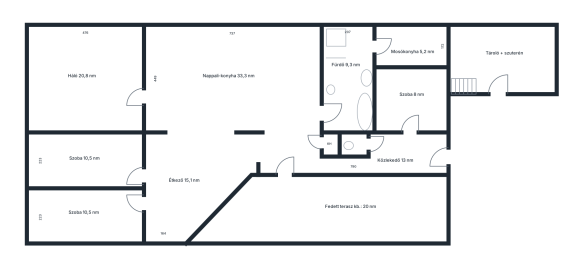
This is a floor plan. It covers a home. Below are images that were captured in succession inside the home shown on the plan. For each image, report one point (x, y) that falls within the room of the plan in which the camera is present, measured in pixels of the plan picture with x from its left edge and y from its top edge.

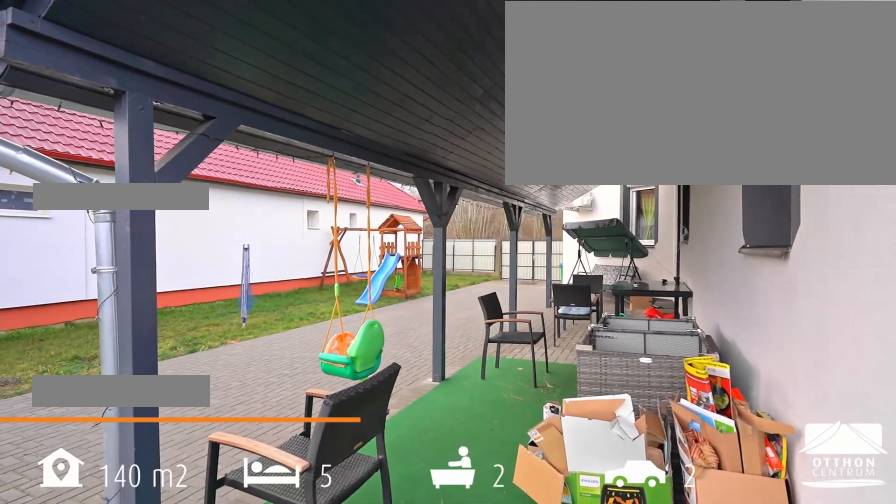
(347, 208)
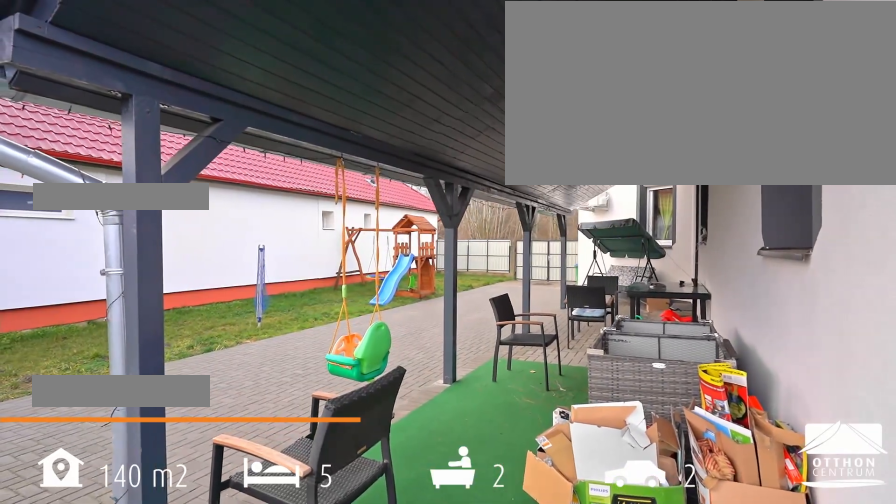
(347, 208)
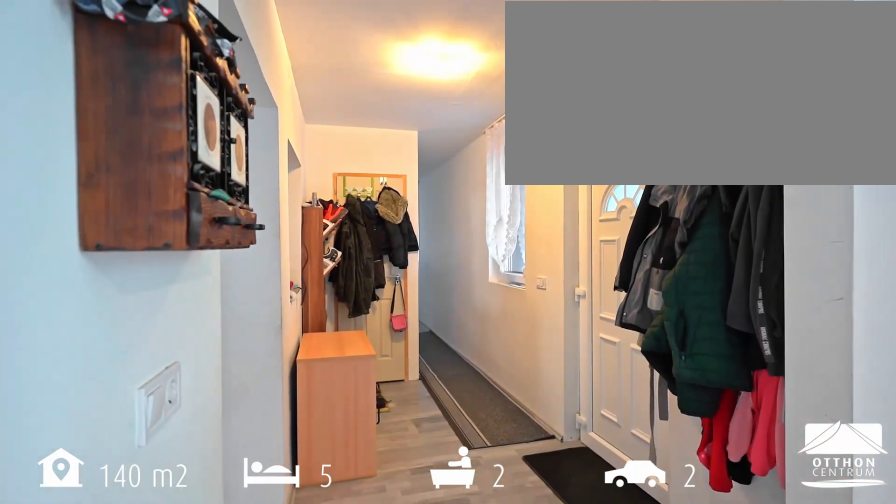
(351, 165)
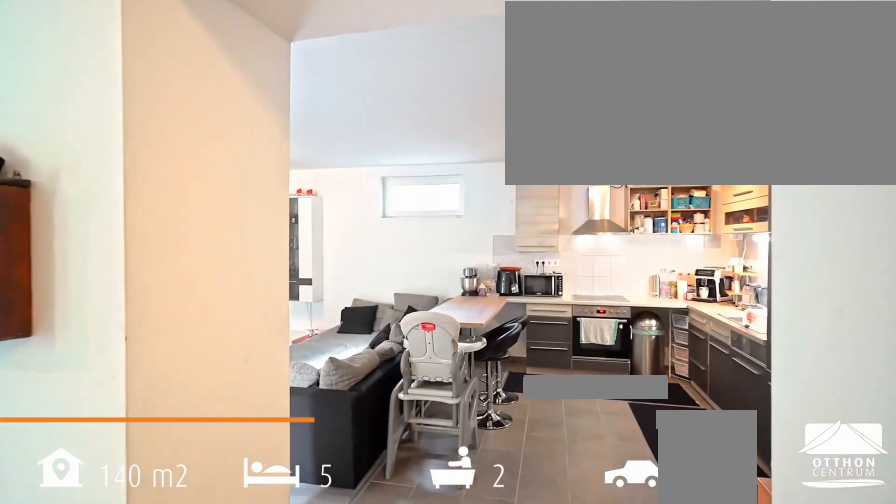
(233, 79)
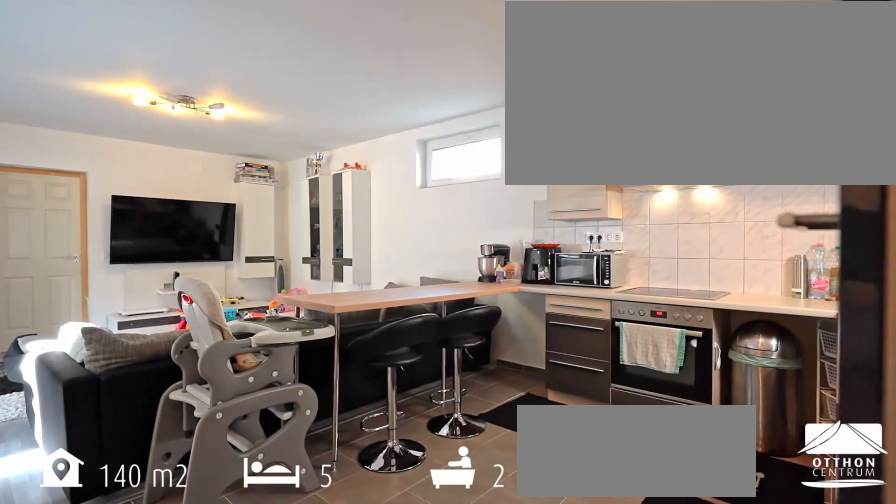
(233, 79)
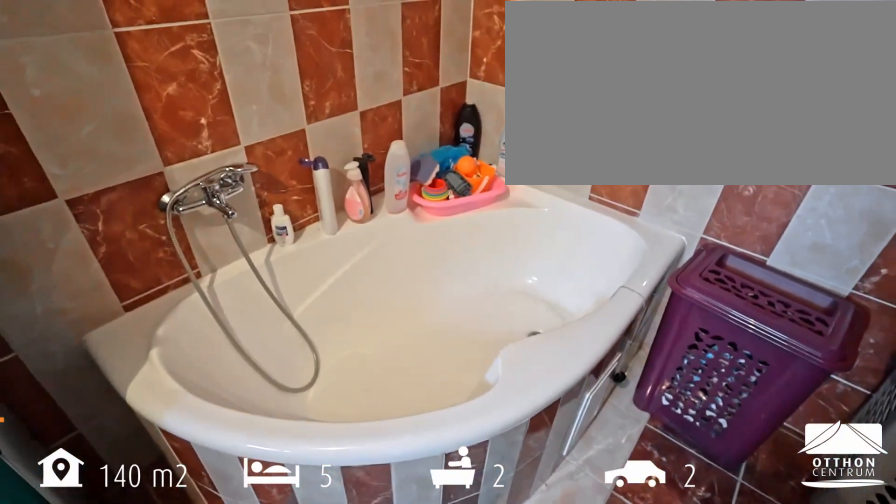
(347, 81)
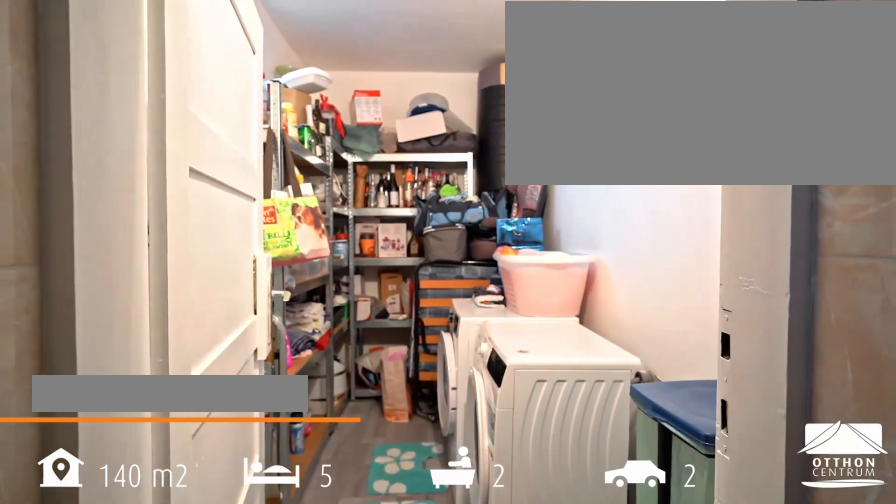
(411, 46)
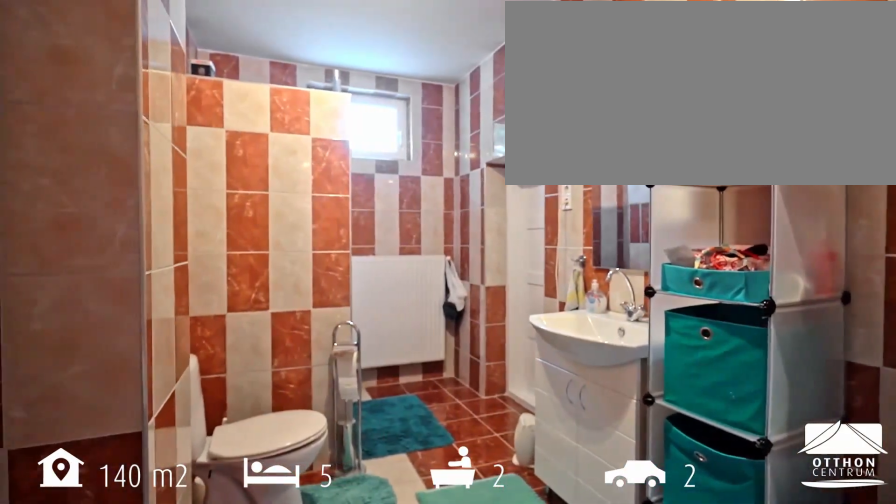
(348, 80)
